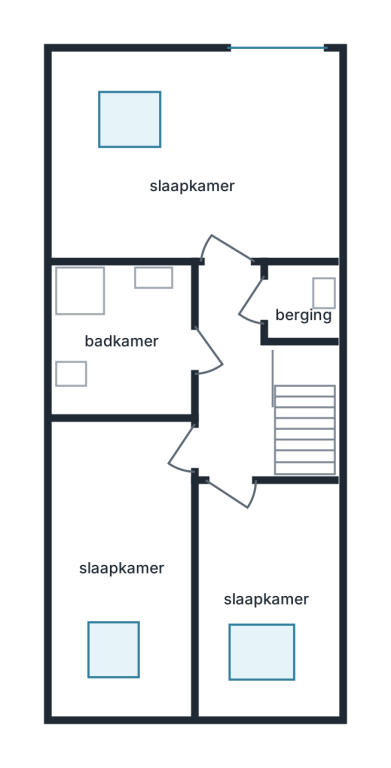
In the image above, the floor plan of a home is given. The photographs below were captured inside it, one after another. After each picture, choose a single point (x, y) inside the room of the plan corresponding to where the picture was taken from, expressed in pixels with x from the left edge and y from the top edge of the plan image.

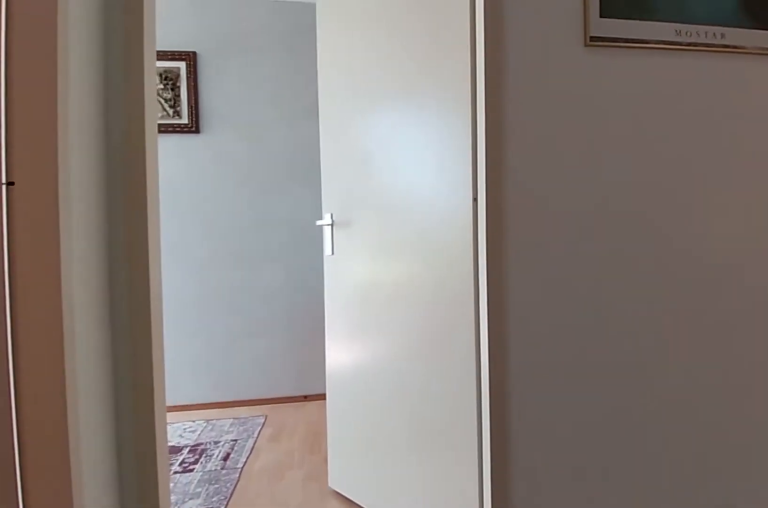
(234, 378)
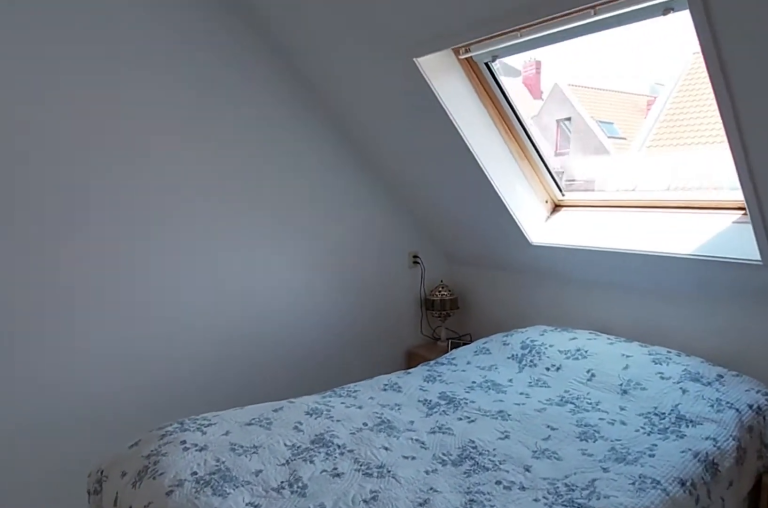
(201, 164)
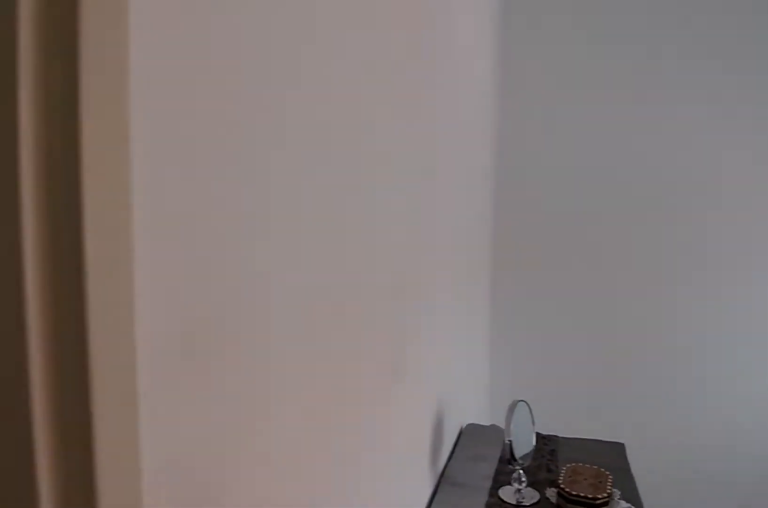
(201, 164)
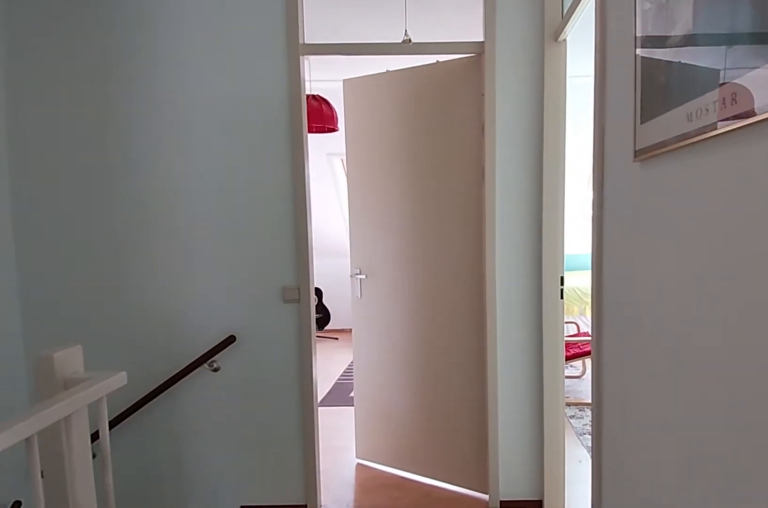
(234, 378)
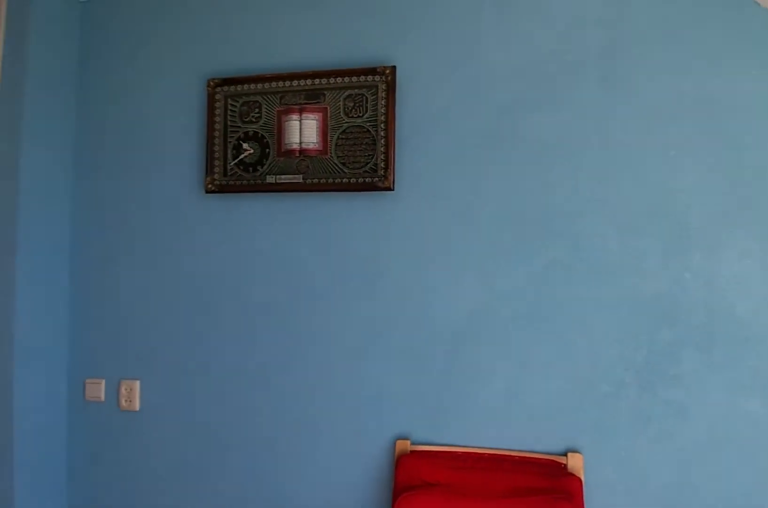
(124, 553)
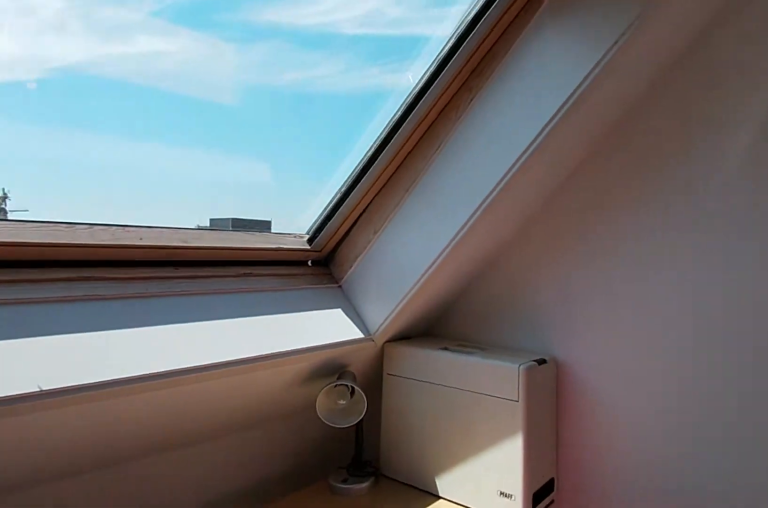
(267, 584)
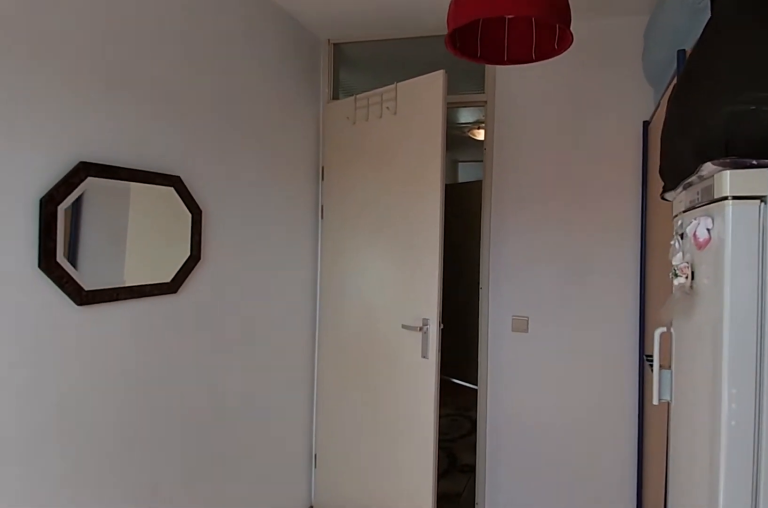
(267, 584)
